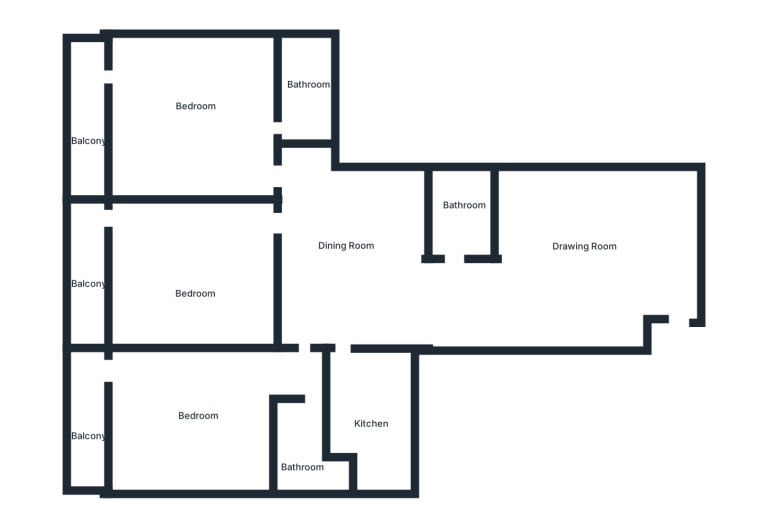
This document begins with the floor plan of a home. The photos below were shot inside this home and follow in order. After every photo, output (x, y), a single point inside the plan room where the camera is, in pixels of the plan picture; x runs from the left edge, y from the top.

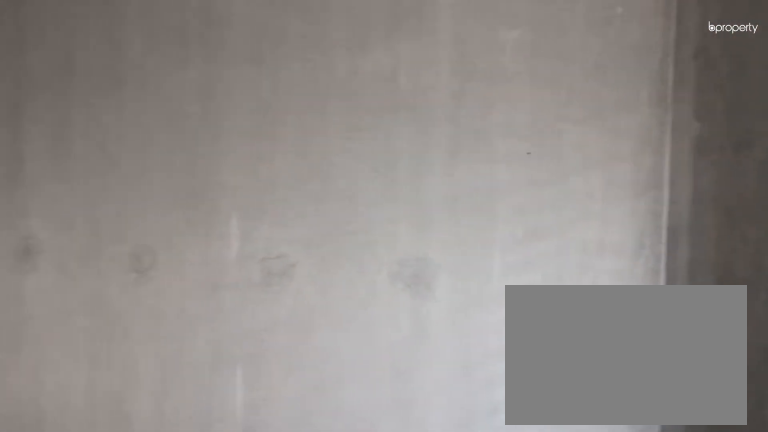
(193, 266)
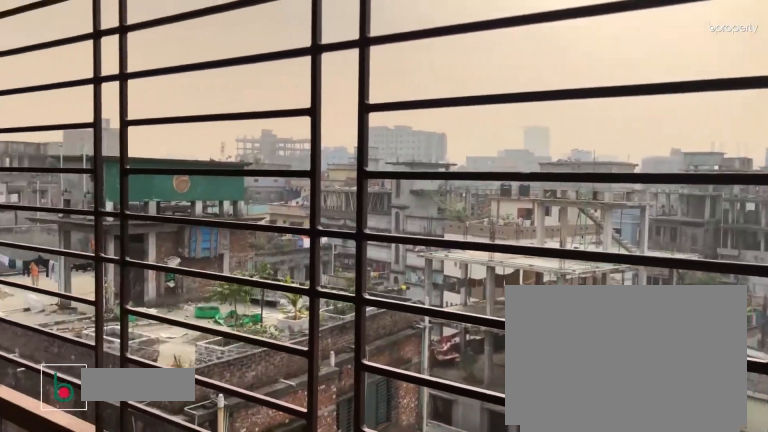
(81, 284)
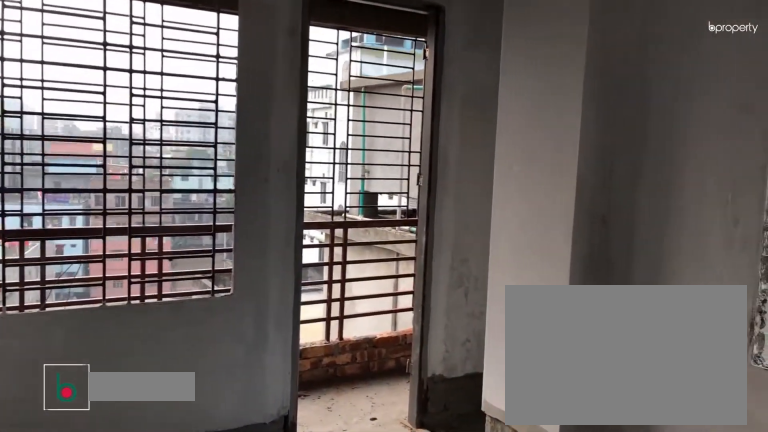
(193, 135)
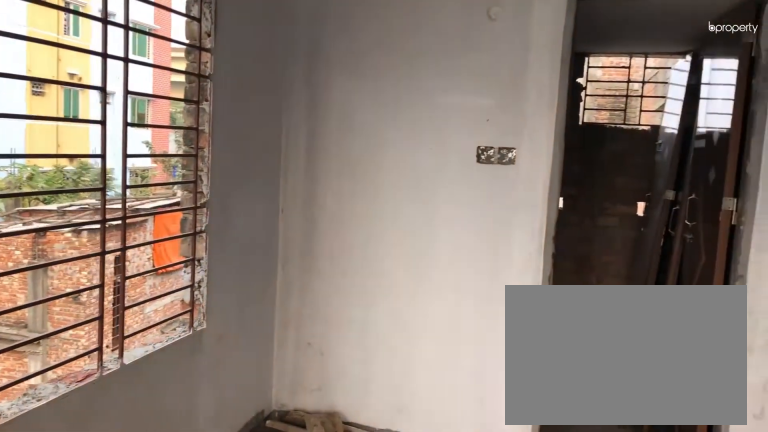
(192, 135)
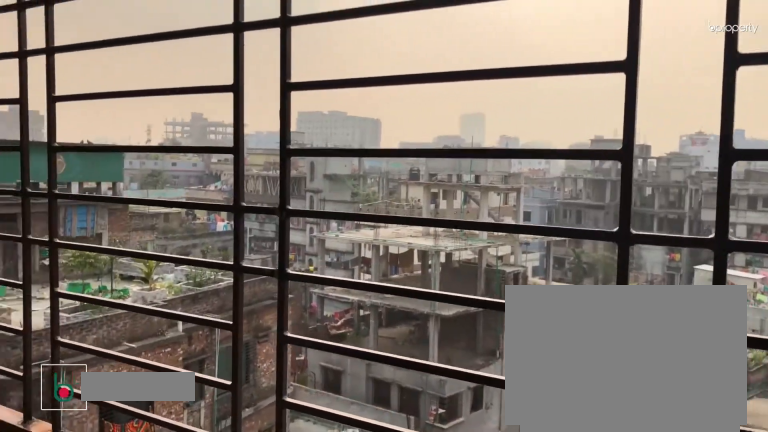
(91, 111)
